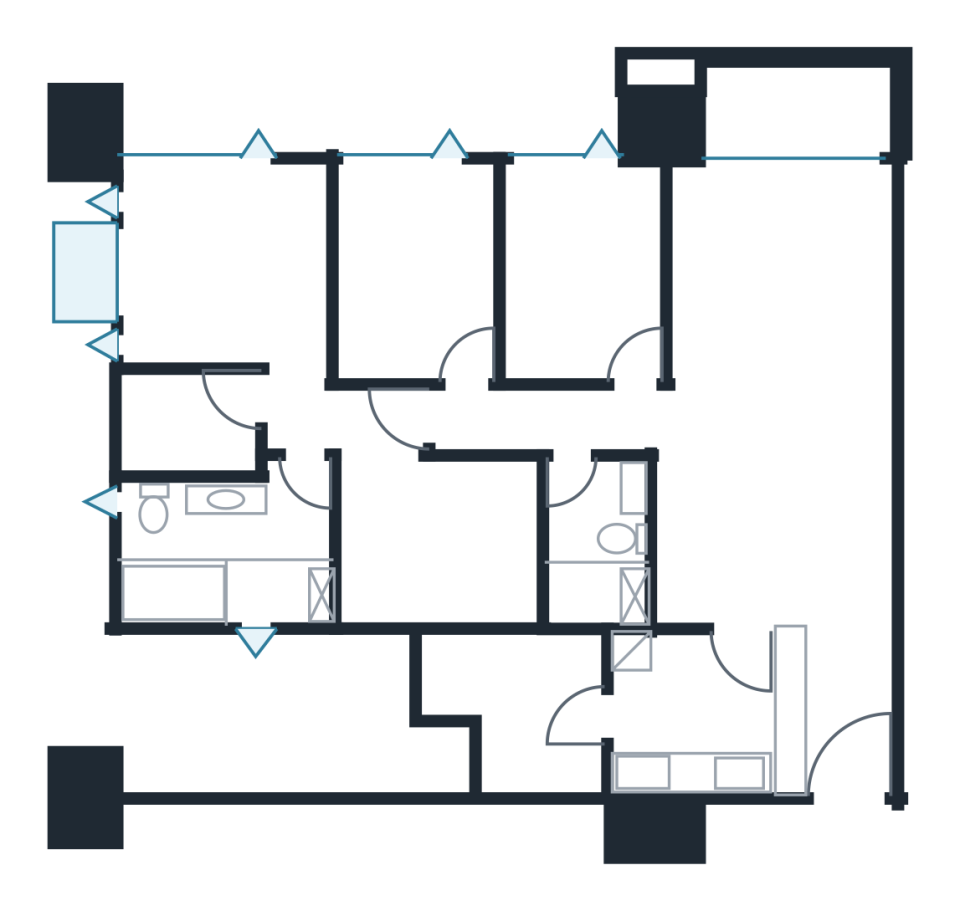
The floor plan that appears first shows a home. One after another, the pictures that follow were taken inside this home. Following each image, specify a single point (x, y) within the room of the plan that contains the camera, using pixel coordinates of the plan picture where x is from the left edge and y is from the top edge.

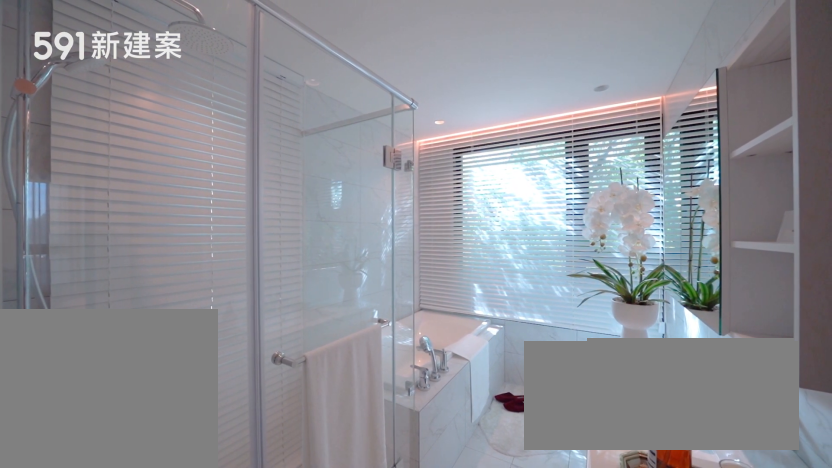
(215, 548)
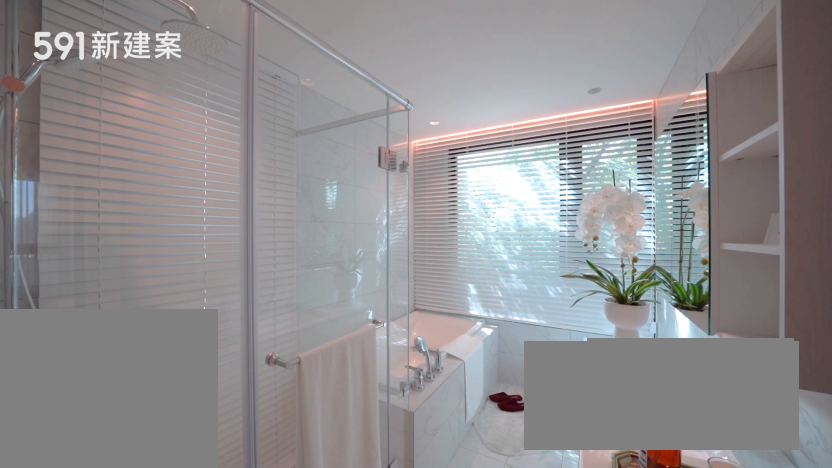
(215, 548)
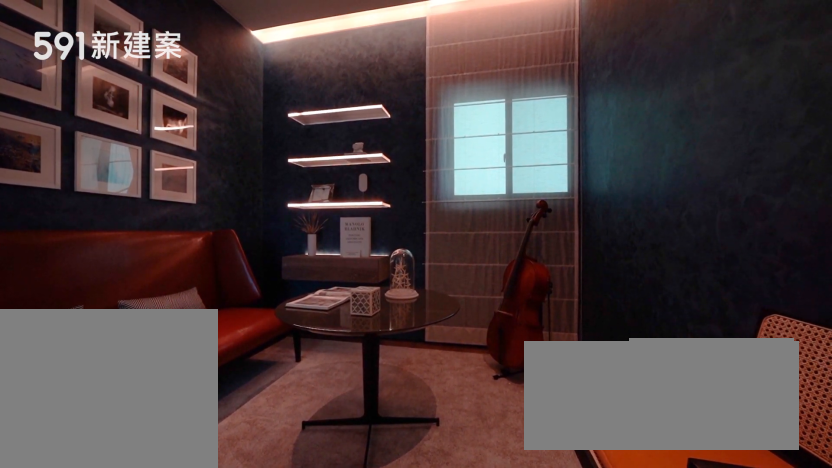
(447, 543)
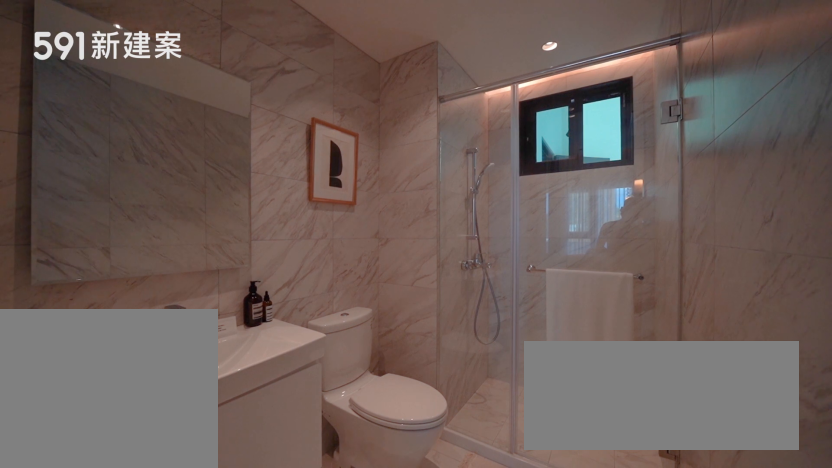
(594, 549)
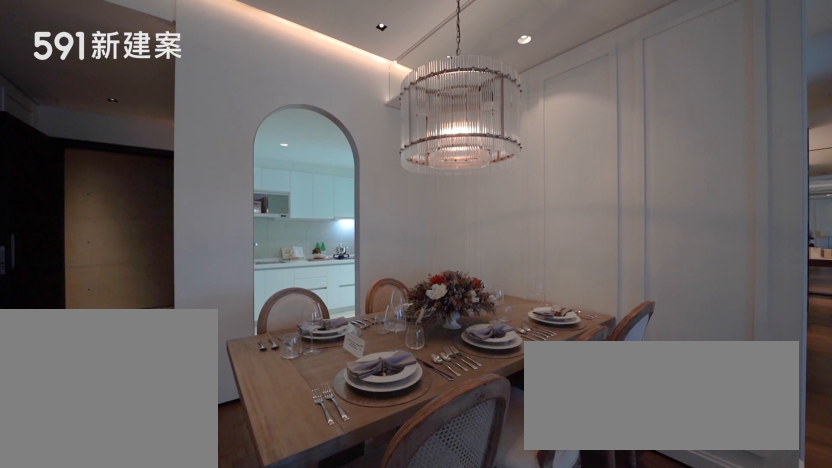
(769, 541)
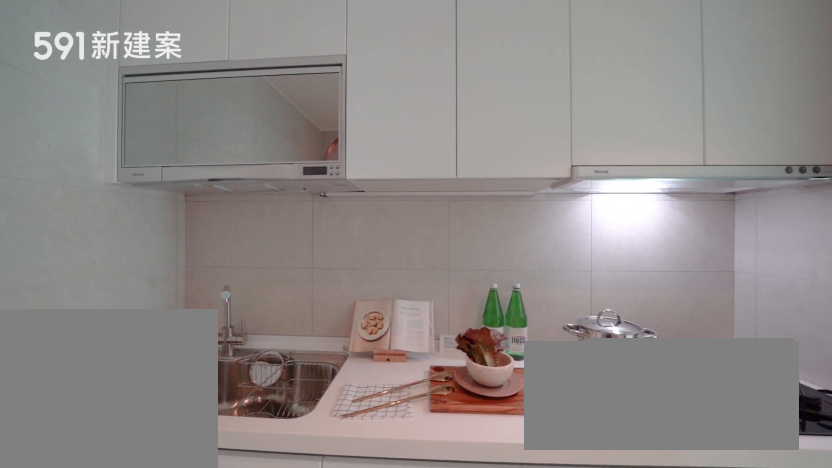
(687, 714)
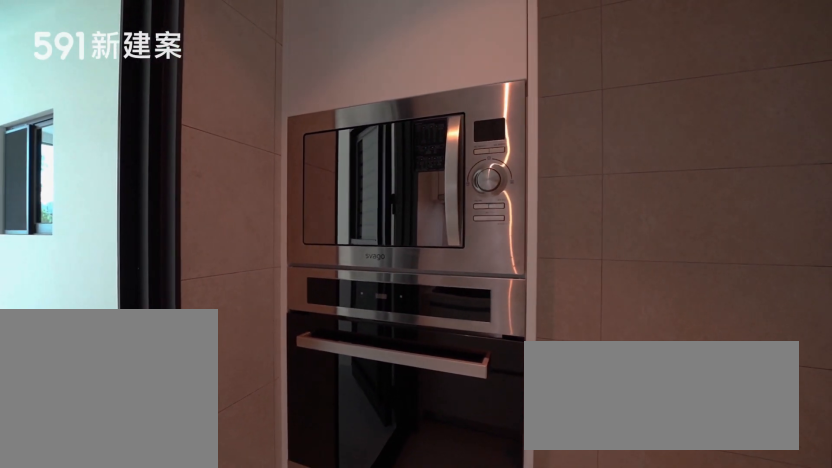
(687, 714)
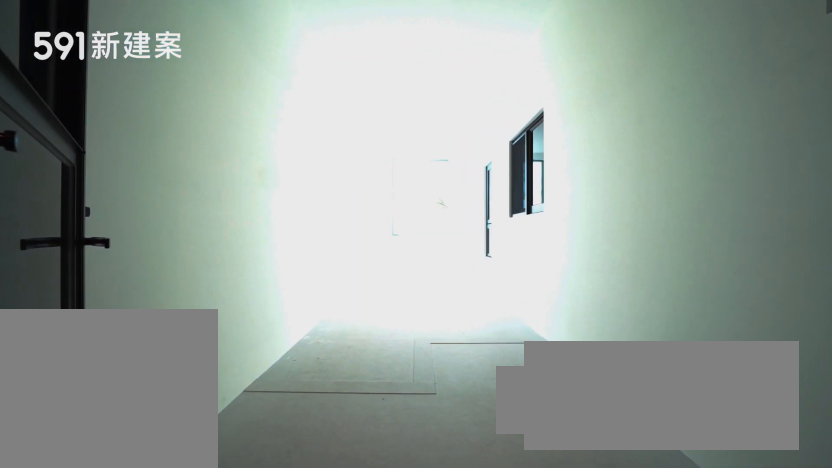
(519, 705)
